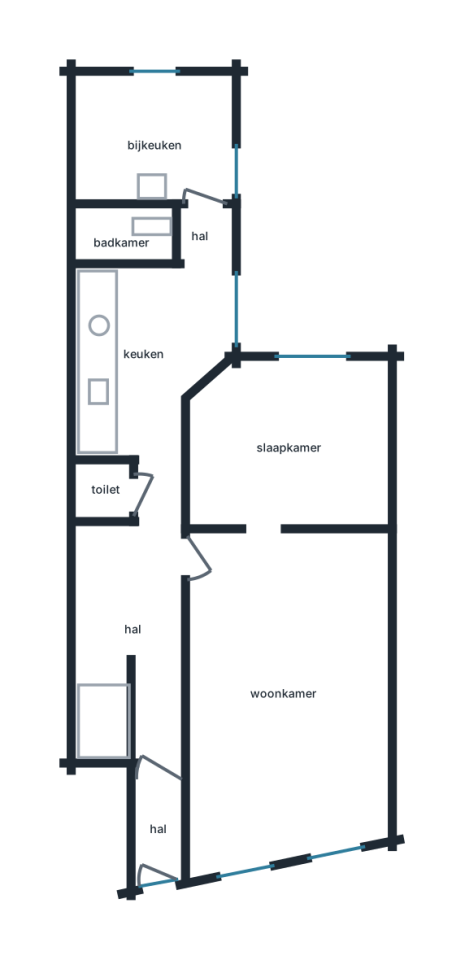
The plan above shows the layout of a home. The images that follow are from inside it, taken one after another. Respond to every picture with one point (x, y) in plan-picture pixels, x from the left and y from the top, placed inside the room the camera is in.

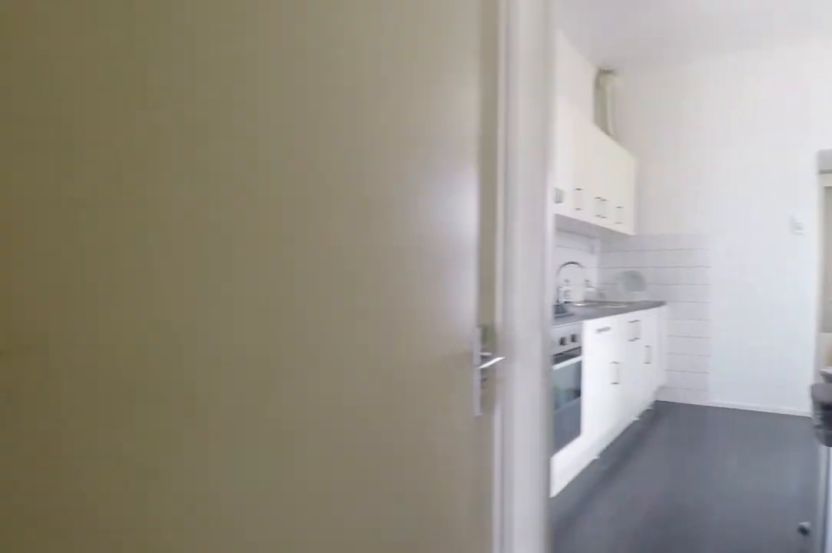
(144, 650)
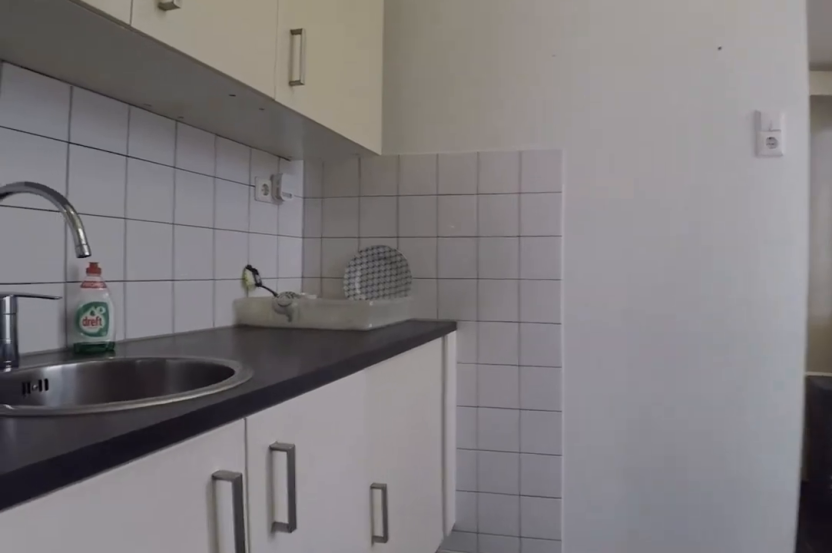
(147, 352)
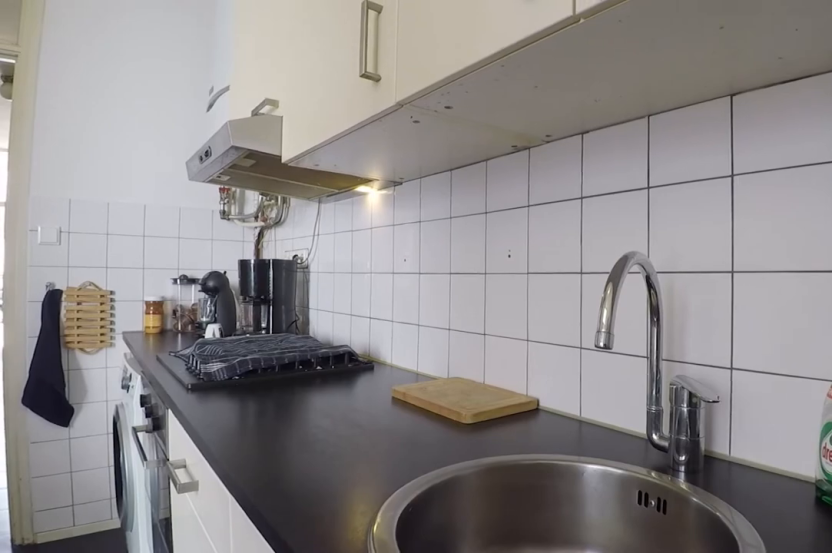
(147, 352)
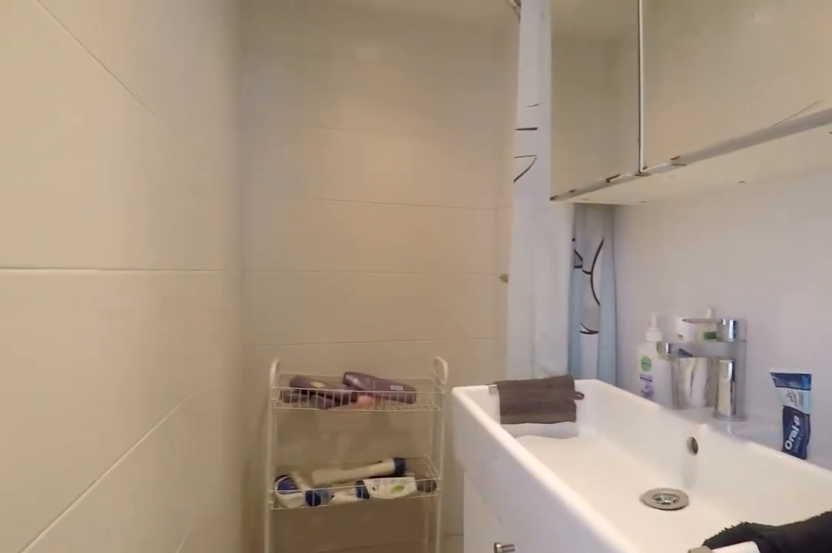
(148, 231)
